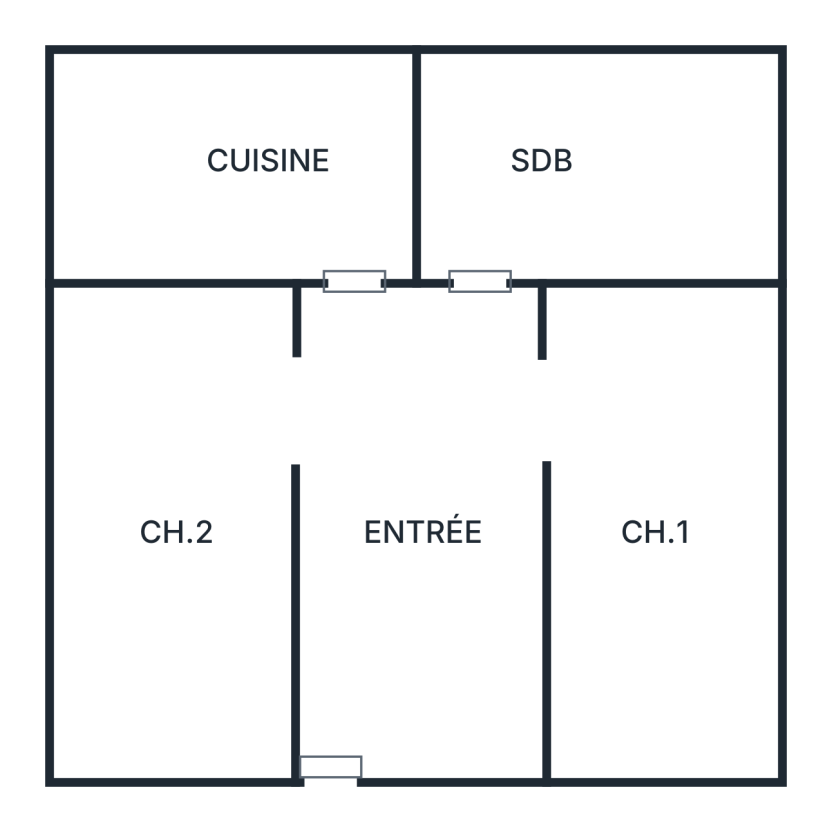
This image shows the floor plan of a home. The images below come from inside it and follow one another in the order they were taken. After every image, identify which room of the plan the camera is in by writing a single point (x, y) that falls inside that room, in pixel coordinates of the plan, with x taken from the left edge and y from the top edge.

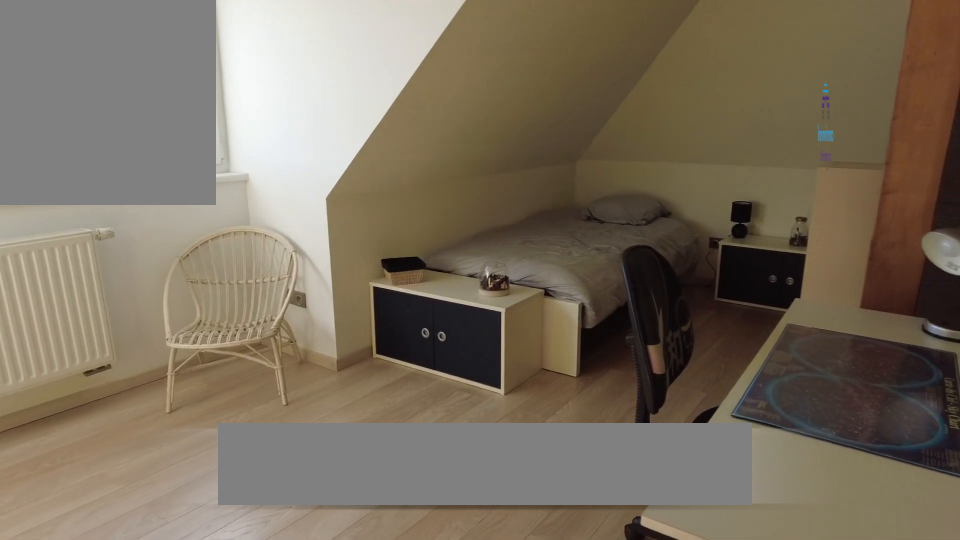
(664, 666)
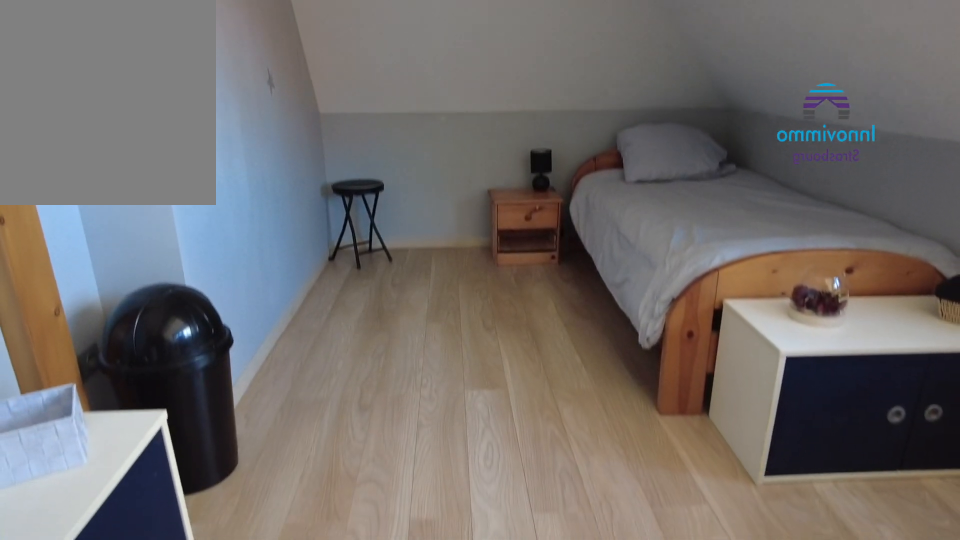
(179, 664)
